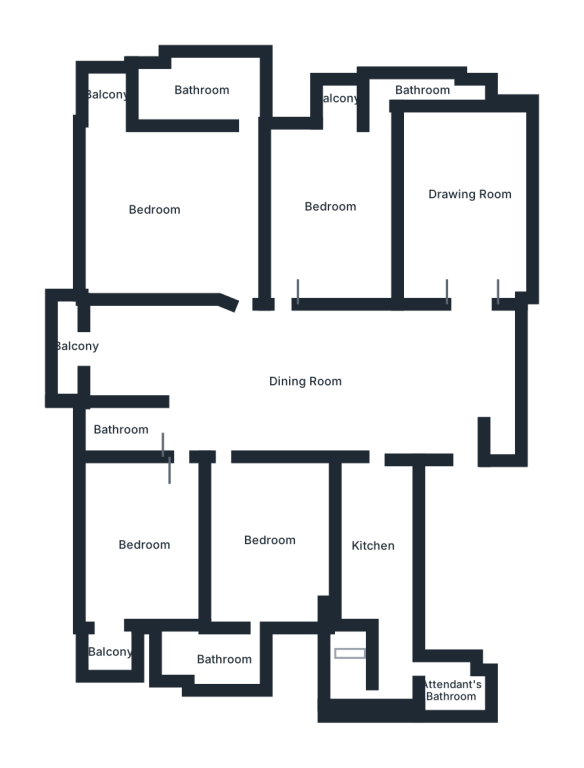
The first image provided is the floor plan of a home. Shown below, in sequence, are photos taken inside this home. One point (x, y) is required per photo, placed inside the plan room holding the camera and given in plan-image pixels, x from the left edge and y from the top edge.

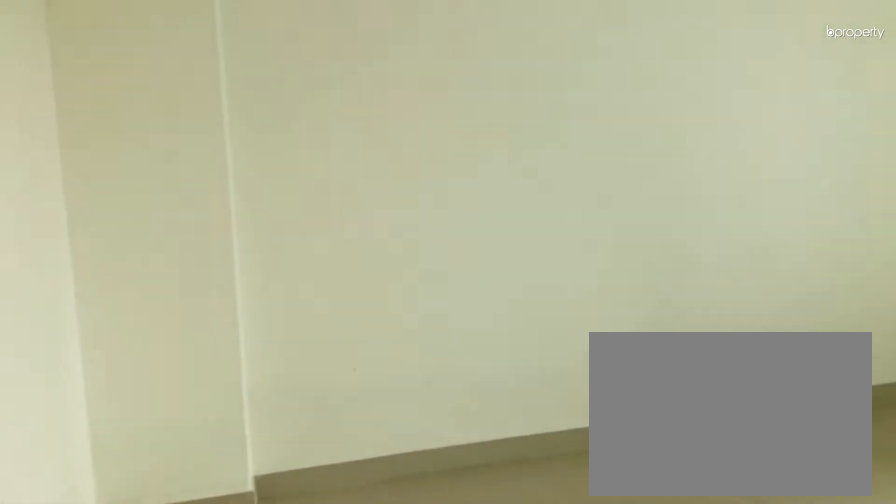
(466, 196)
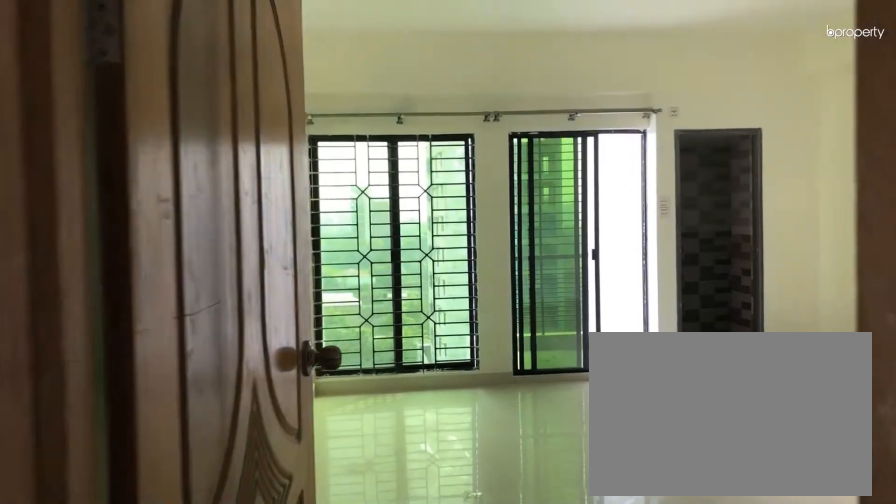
(302, 291)
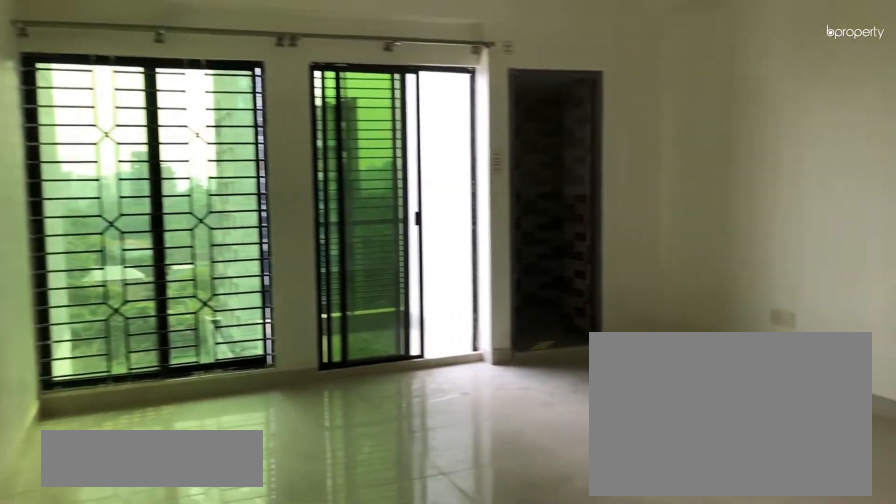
(335, 214)
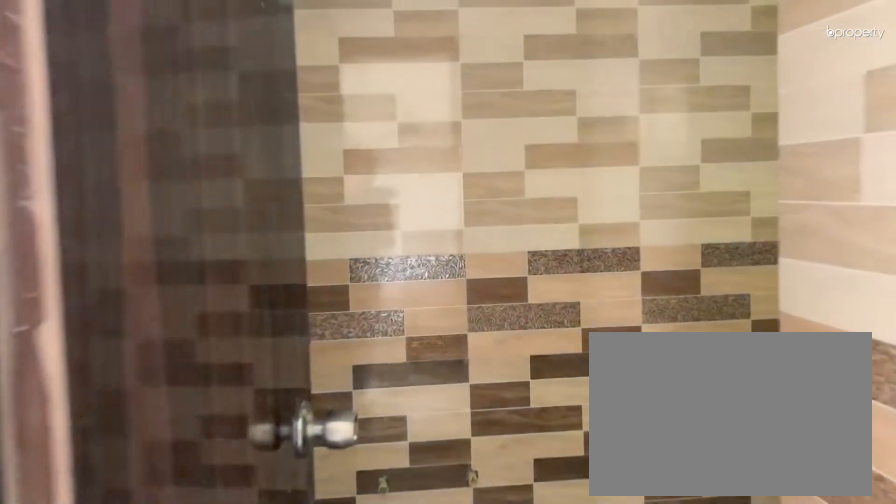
(381, 117)
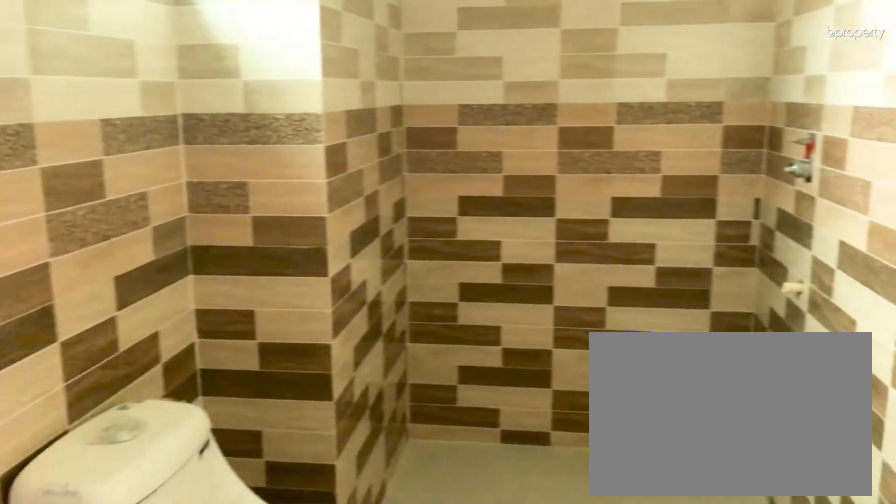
(406, 90)
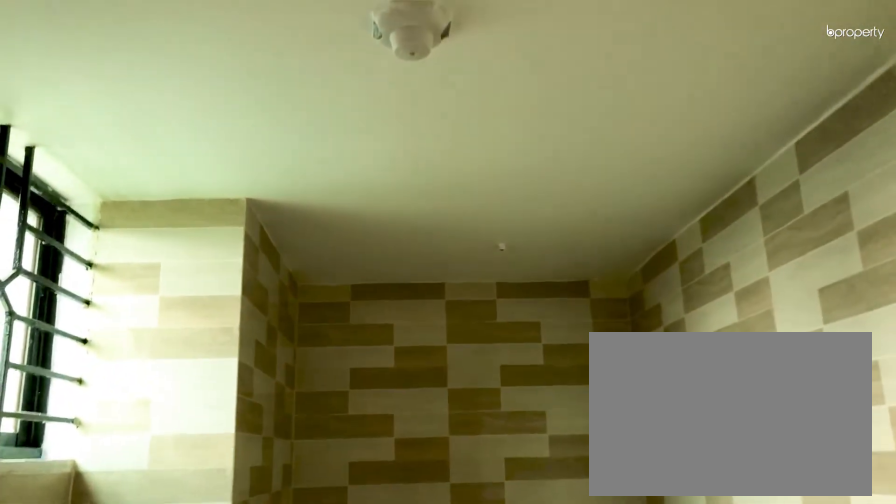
(406, 90)
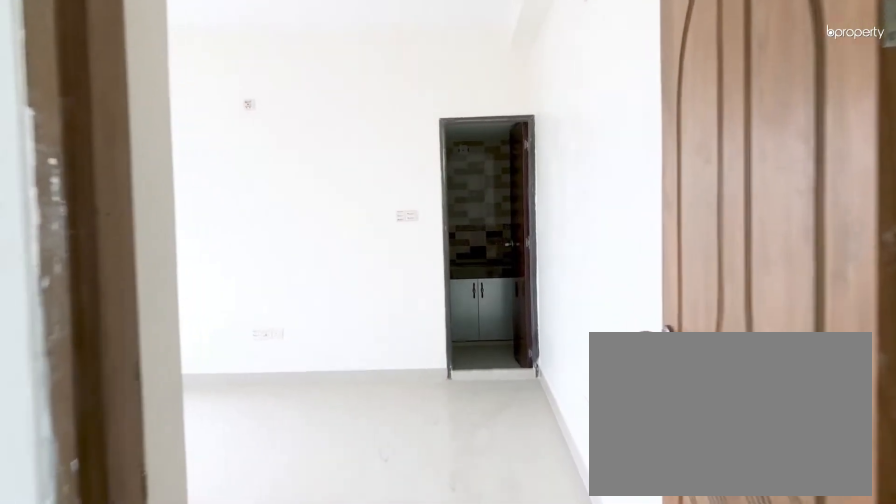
(231, 289)
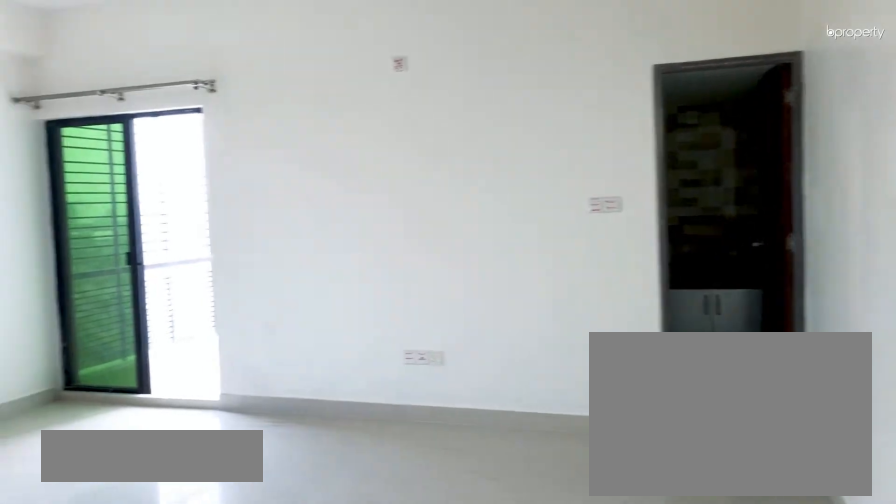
(150, 215)
